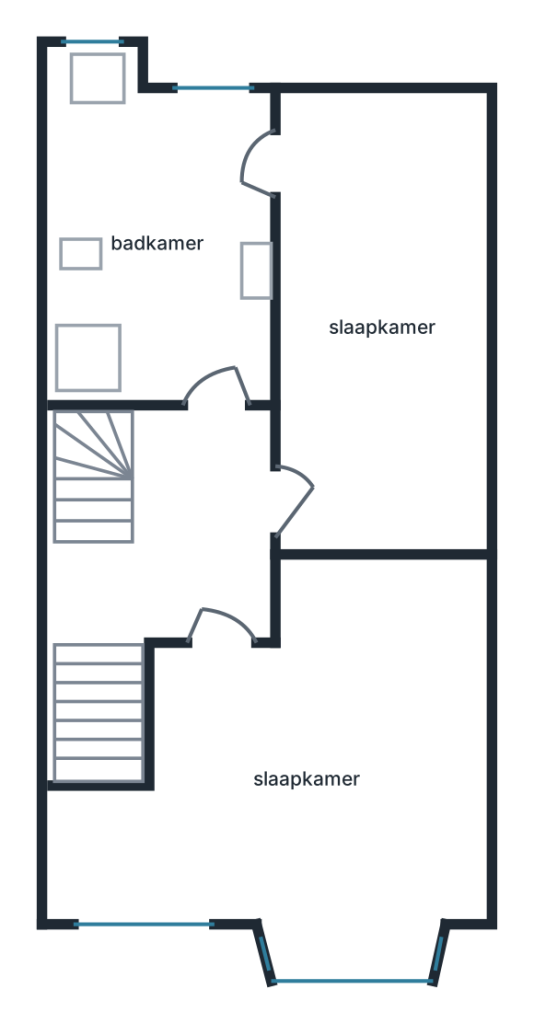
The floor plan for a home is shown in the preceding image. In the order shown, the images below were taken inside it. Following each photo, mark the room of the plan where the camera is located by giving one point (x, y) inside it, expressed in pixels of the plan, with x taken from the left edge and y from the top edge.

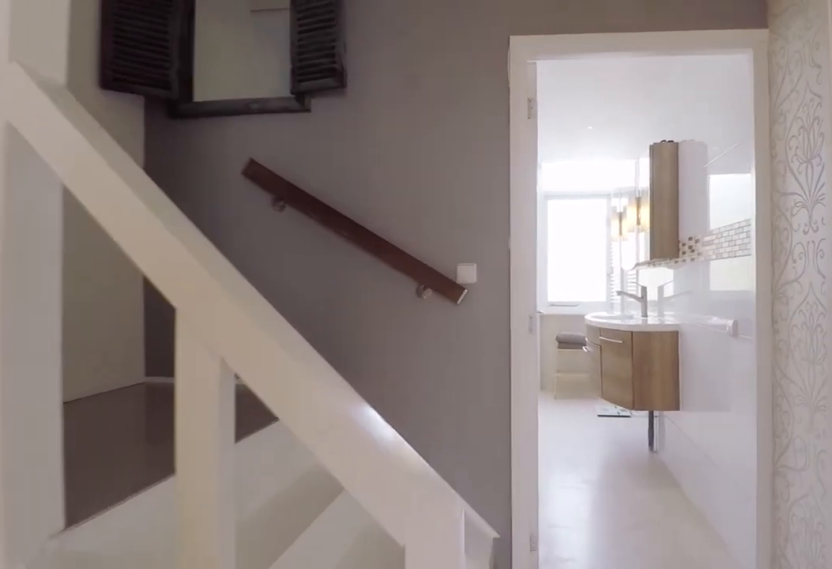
(180, 540)
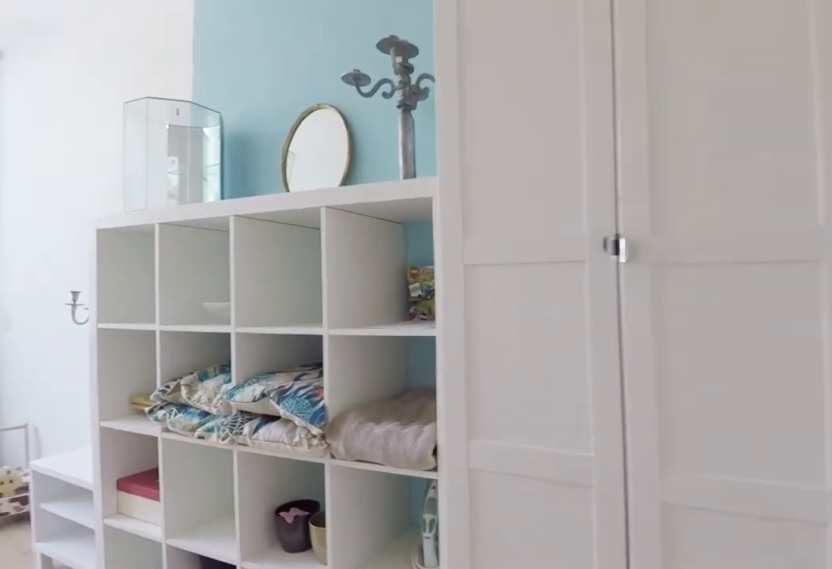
(380, 323)
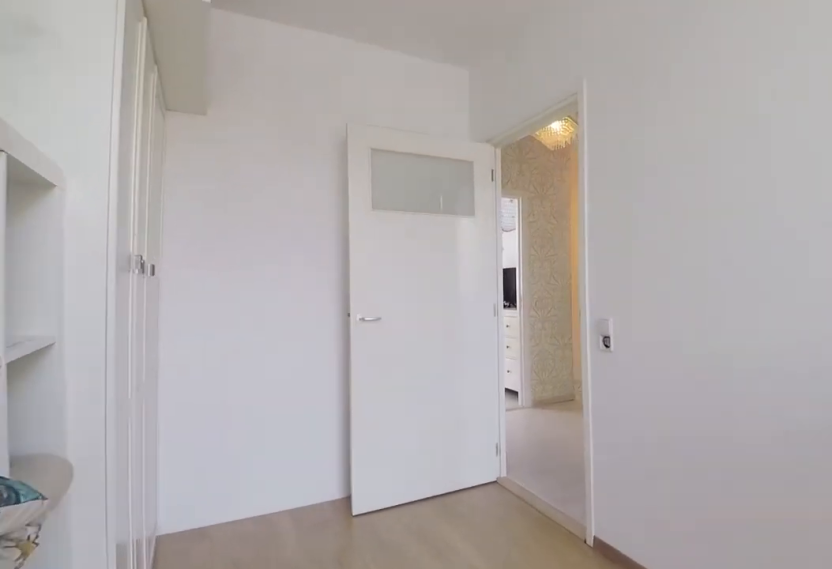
(380, 323)
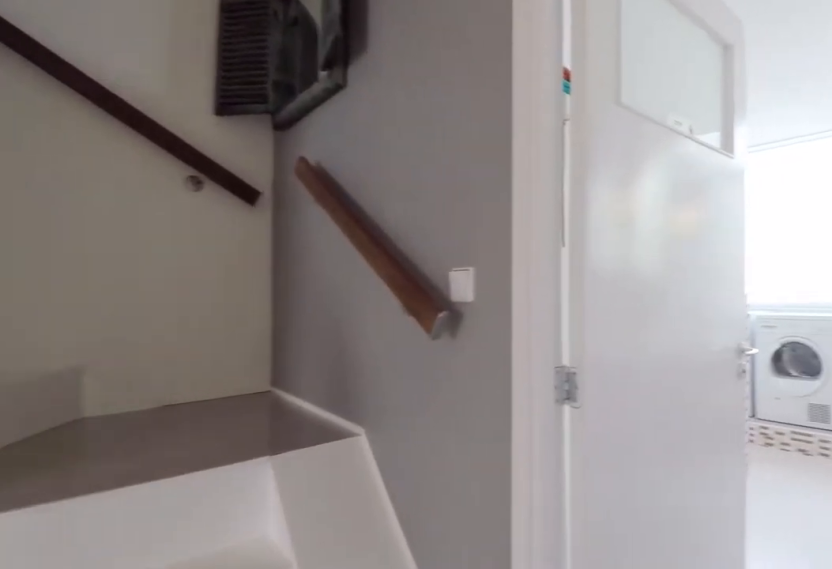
(181, 541)
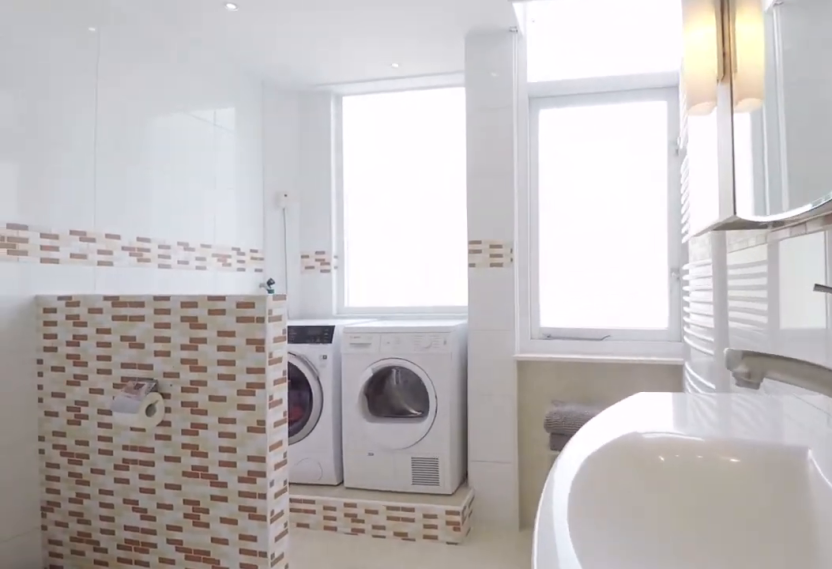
(160, 244)
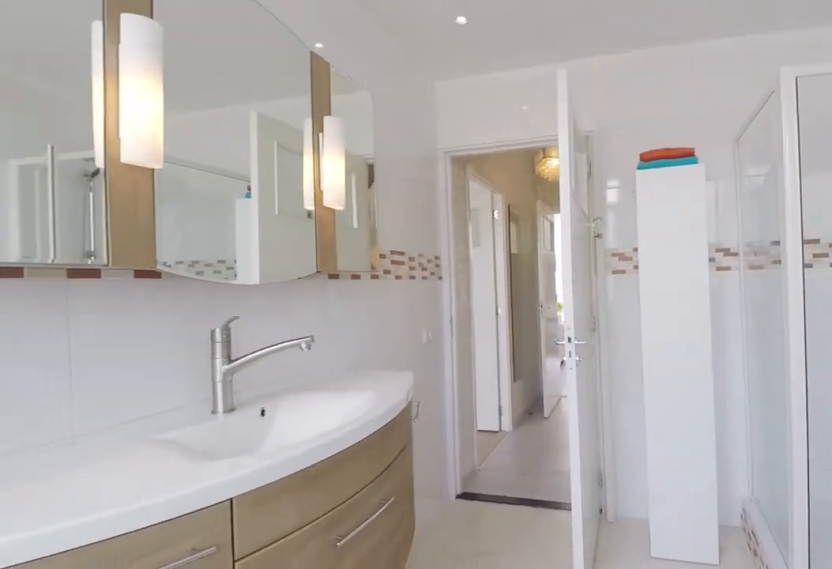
(160, 244)
